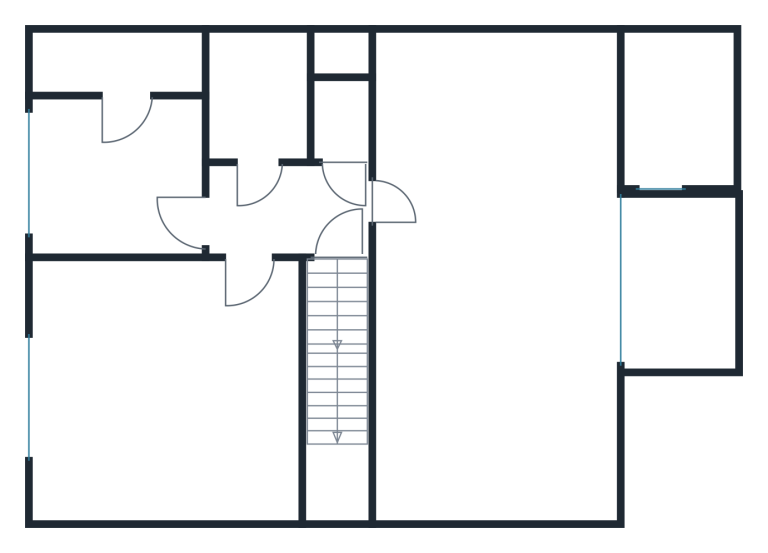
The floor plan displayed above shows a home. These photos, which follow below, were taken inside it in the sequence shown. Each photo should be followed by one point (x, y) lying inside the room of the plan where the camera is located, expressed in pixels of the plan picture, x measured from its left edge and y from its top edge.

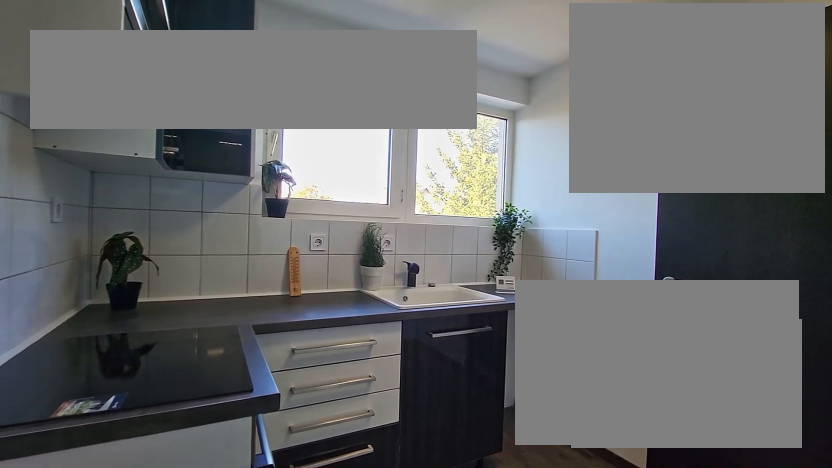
(109, 181)
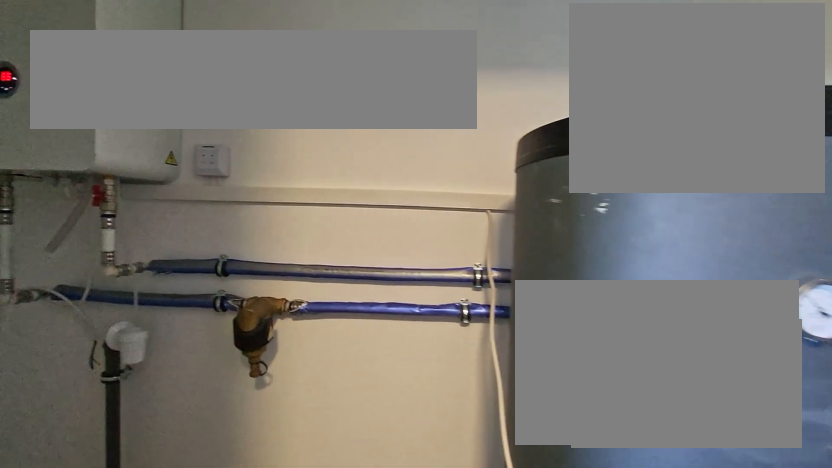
(109, 184)
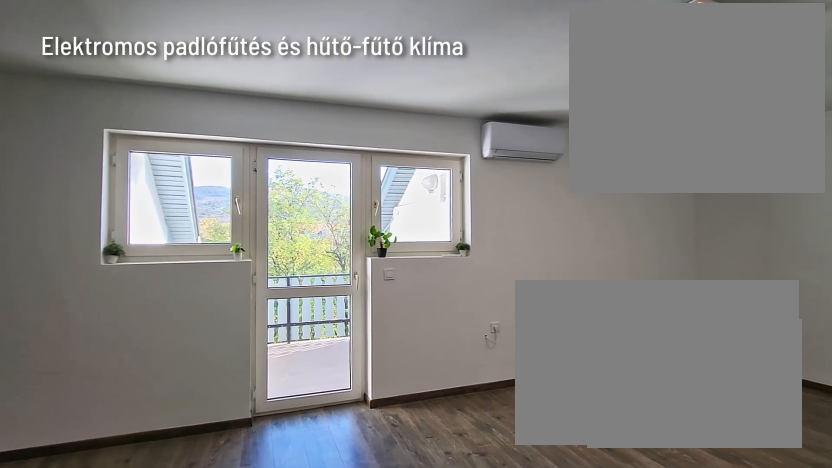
(509, 288)
